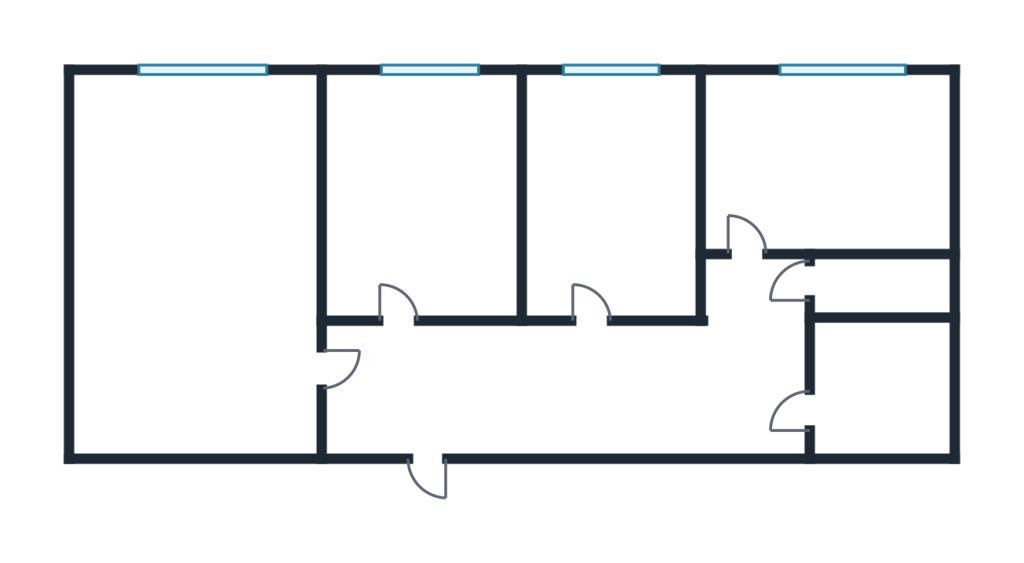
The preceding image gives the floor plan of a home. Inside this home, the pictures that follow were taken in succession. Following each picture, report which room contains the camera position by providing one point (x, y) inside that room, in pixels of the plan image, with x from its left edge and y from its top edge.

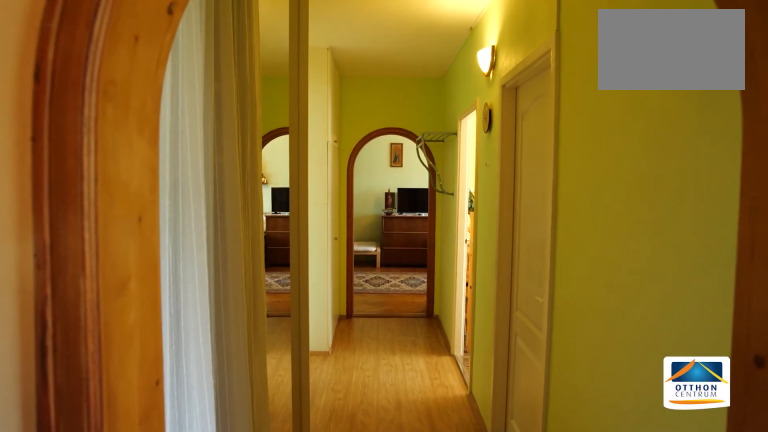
(547, 397)
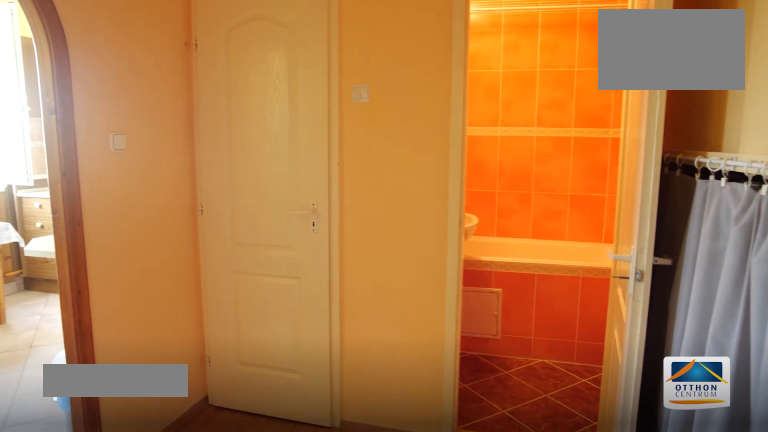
(746, 357)
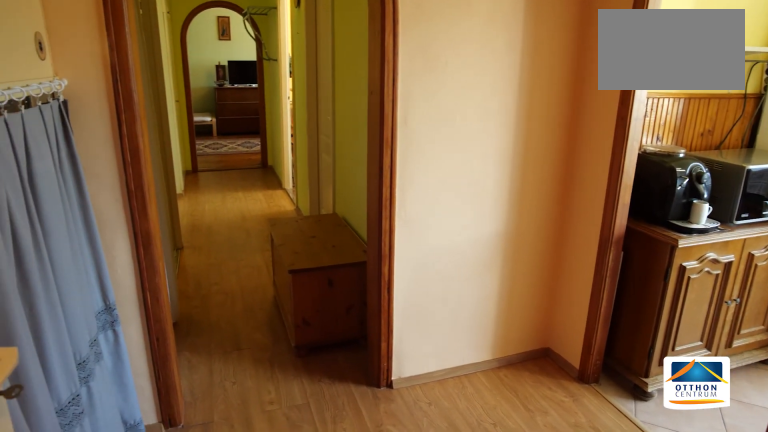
(745, 358)
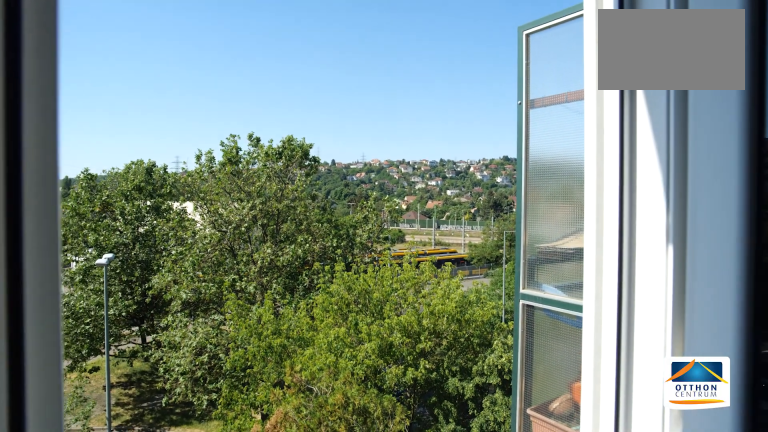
(835, 154)
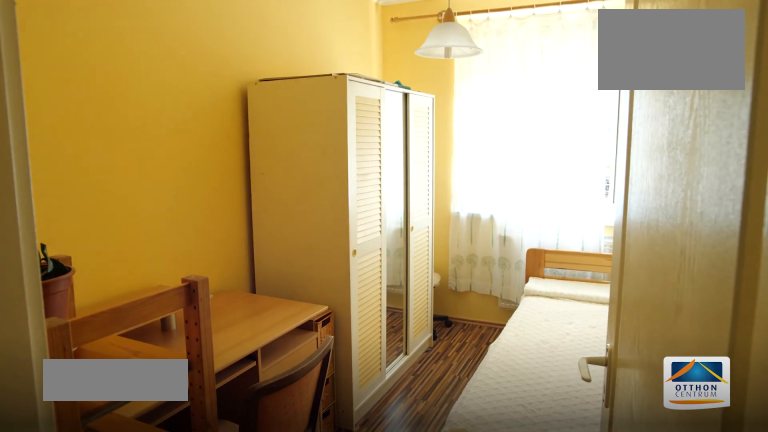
(426, 185)
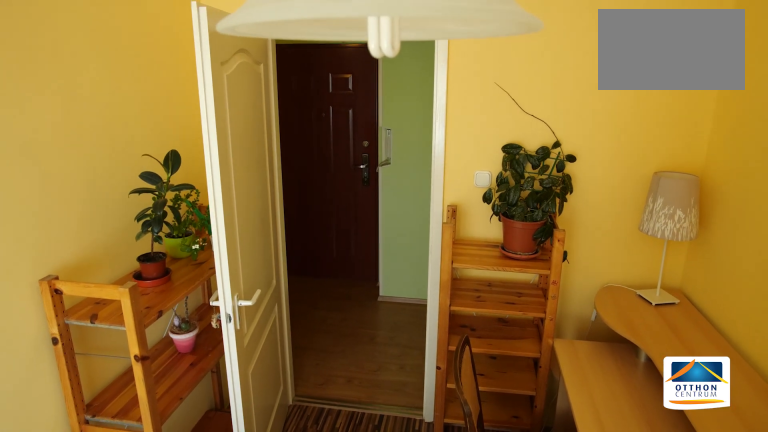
(426, 185)
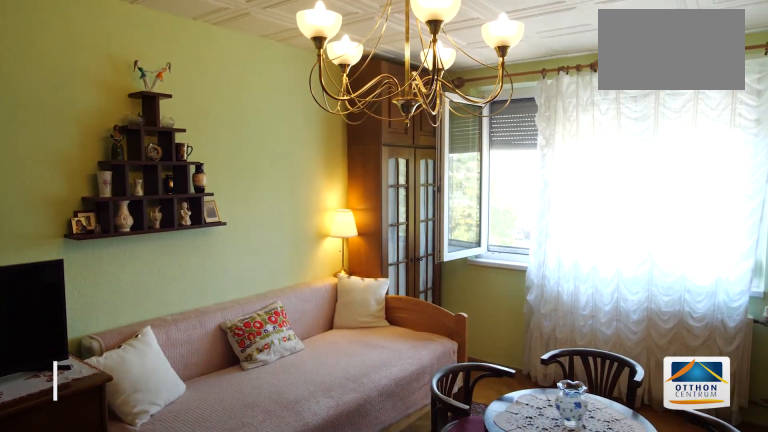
(185, 347)
